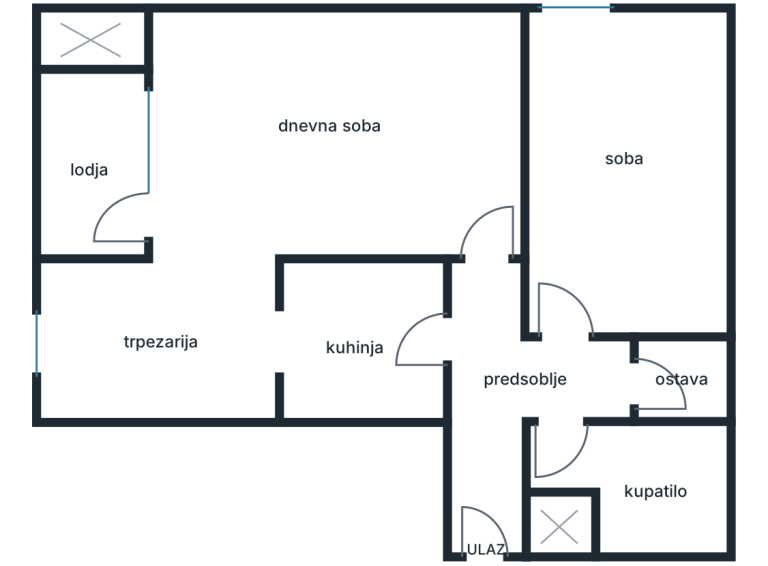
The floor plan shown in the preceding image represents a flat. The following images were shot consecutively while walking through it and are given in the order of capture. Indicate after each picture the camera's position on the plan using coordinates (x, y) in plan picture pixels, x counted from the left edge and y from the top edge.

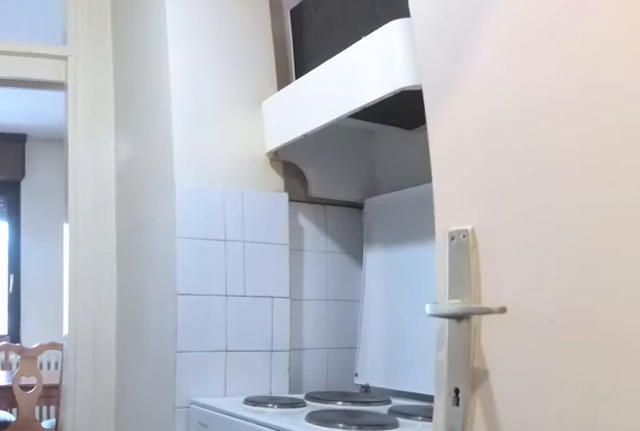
(471, 367)
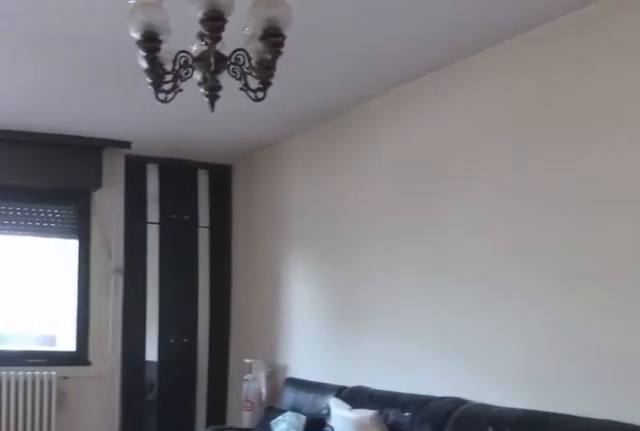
(502, 216)
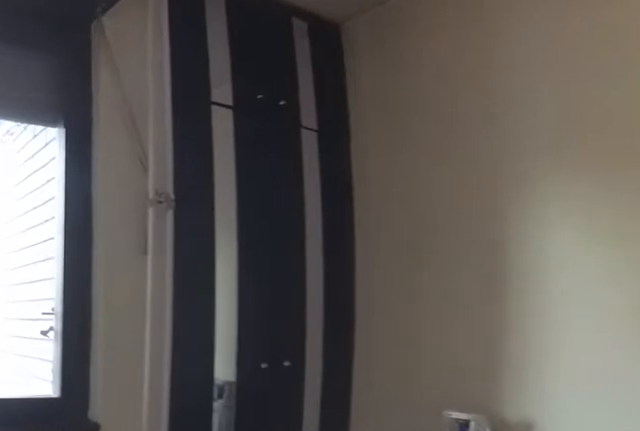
(239, 187)
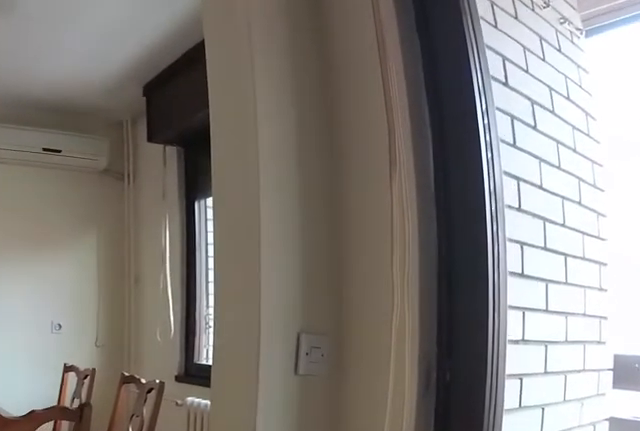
(186, 163)
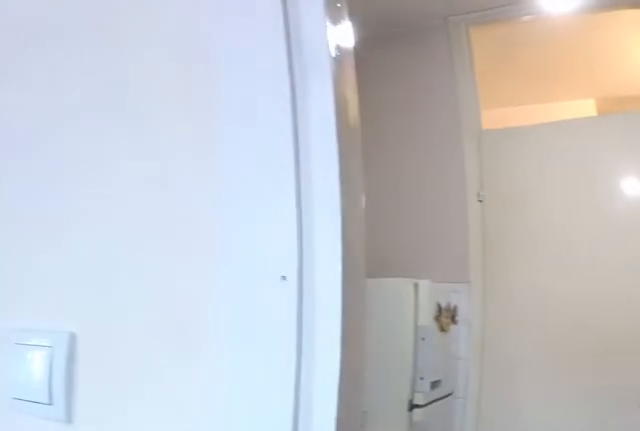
(240, 365)
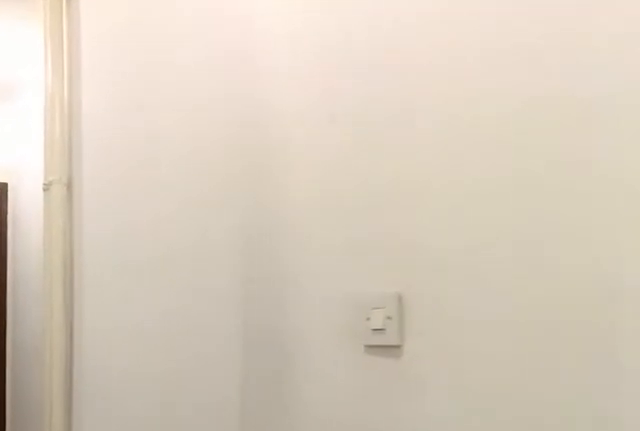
(473, 332)
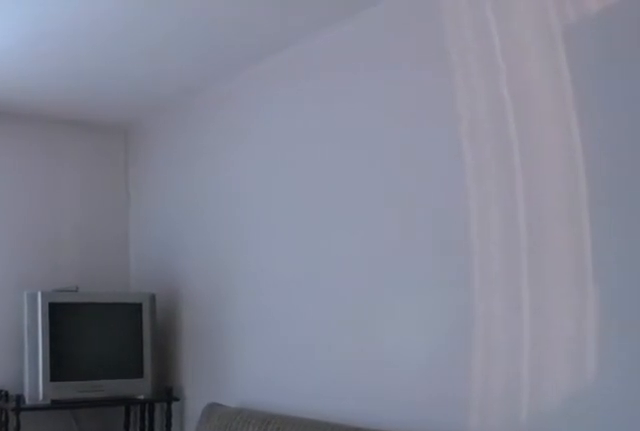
(579, 328)
